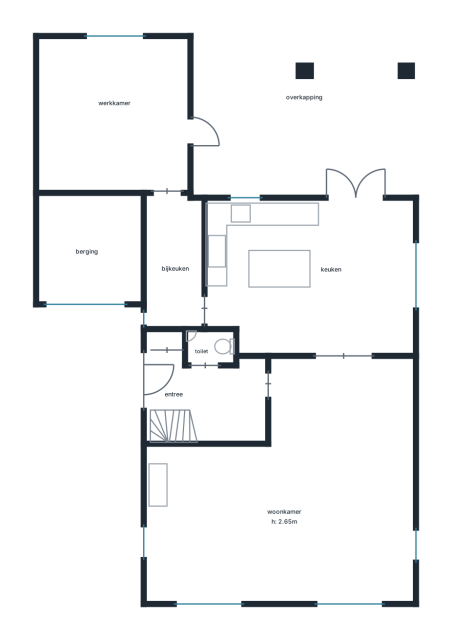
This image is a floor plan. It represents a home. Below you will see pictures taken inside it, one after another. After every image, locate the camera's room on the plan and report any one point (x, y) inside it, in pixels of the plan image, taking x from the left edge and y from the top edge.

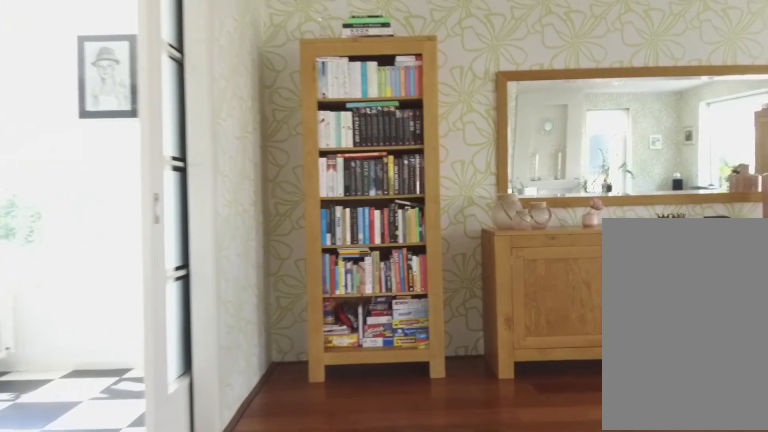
(297, 496)
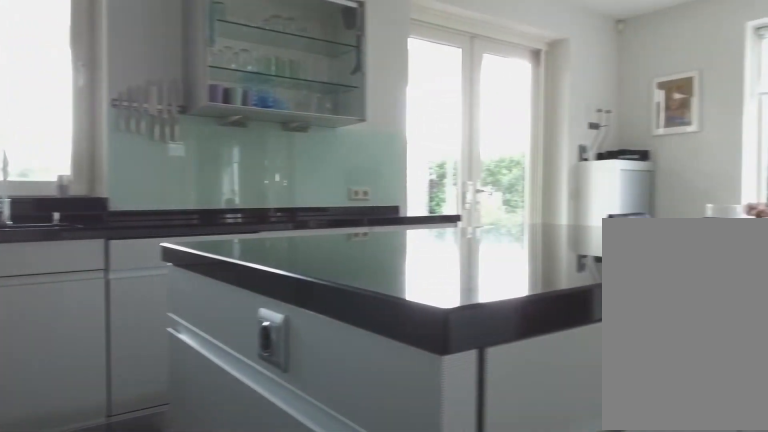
(329, 281)
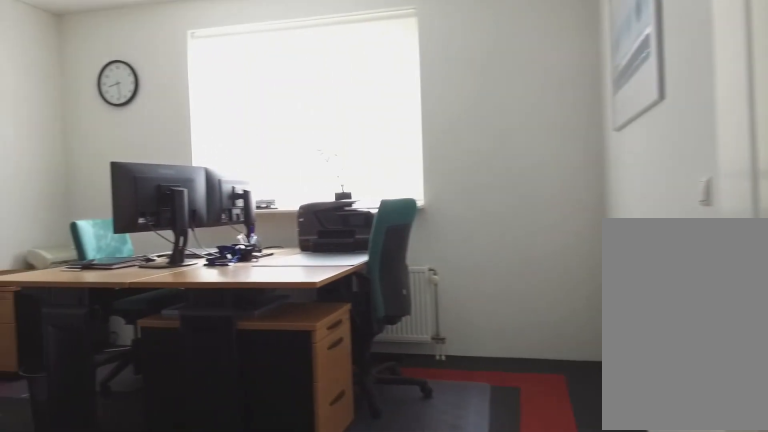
(115, 115)
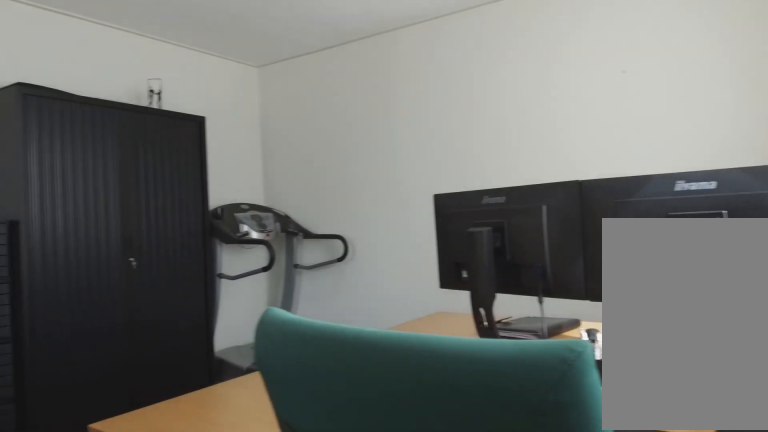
(115, 115)
